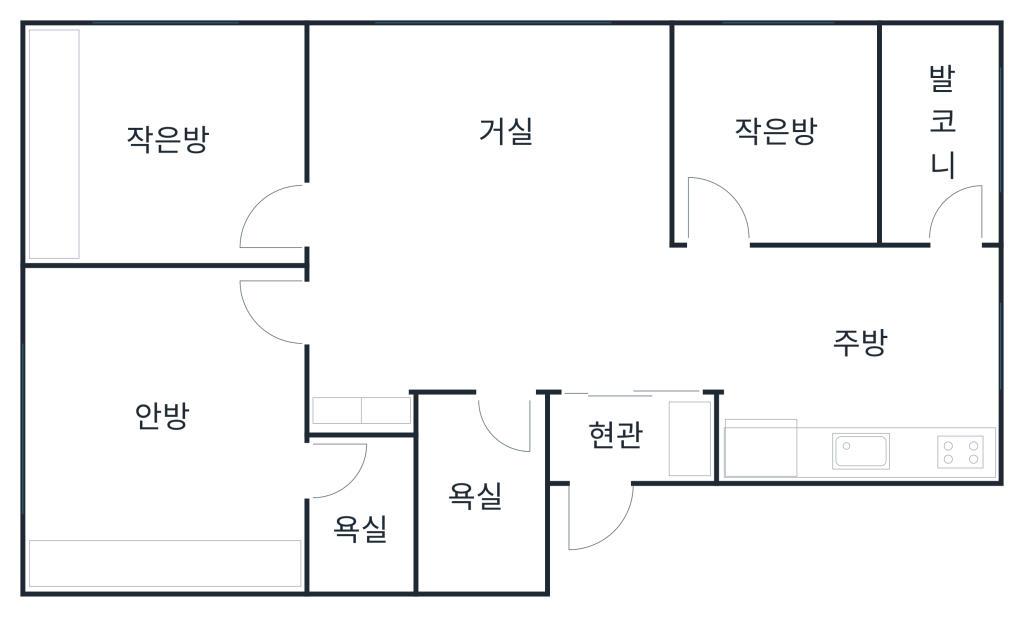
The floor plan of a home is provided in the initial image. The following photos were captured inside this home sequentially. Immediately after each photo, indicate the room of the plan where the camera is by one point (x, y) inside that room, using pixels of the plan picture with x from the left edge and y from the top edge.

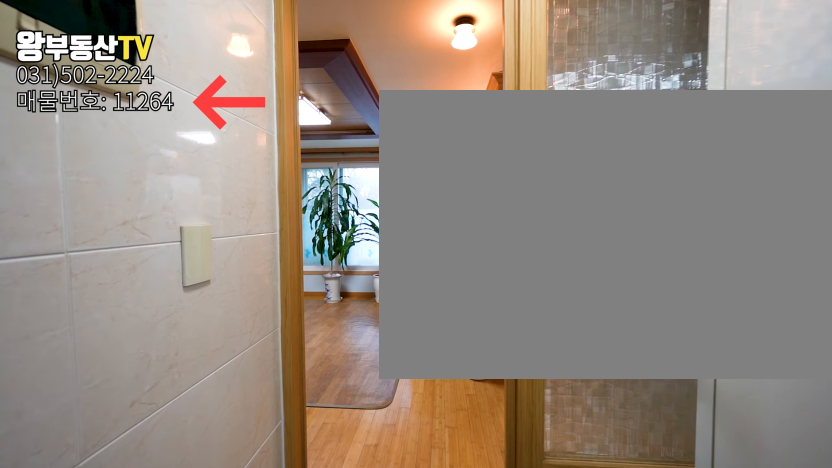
(606, 502)
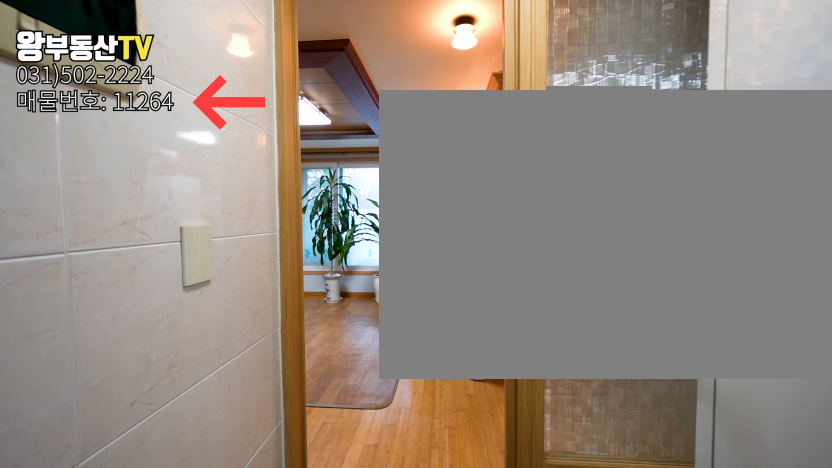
(606, 502)
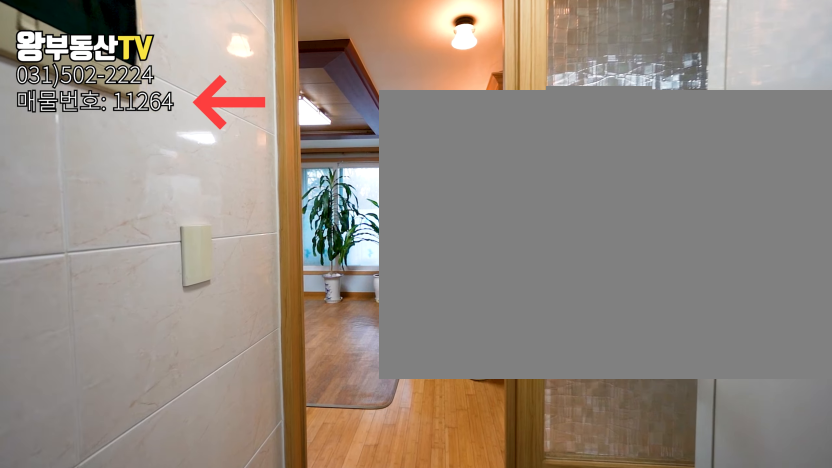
(606, 502)
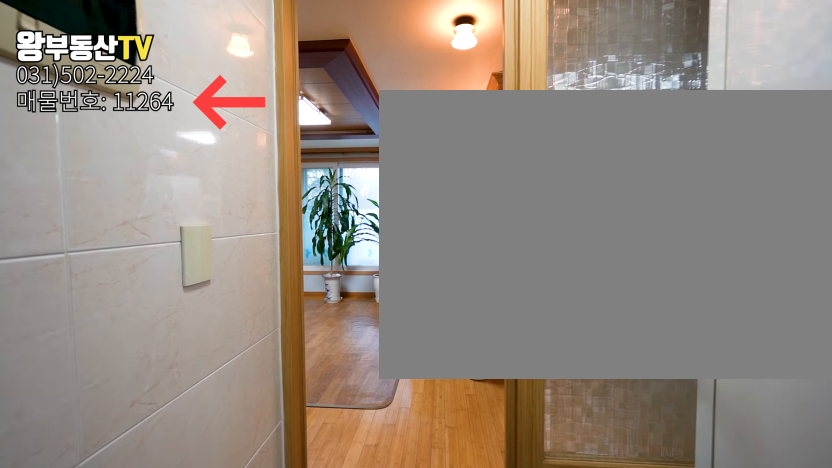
(606, 502)
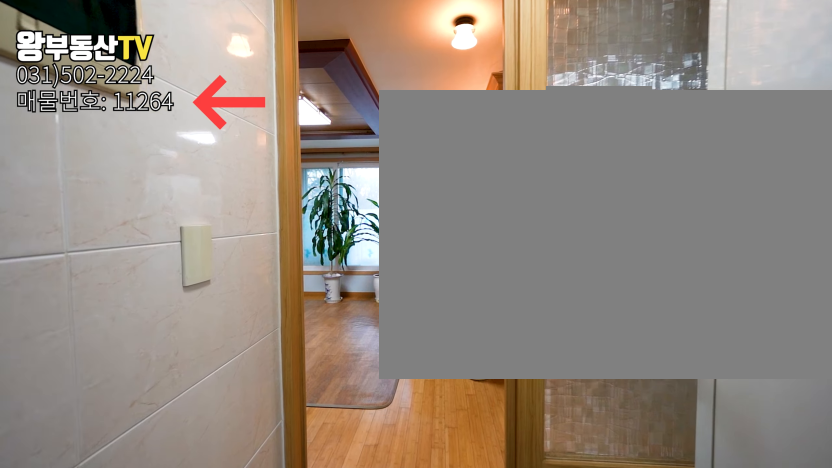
(606, 502)
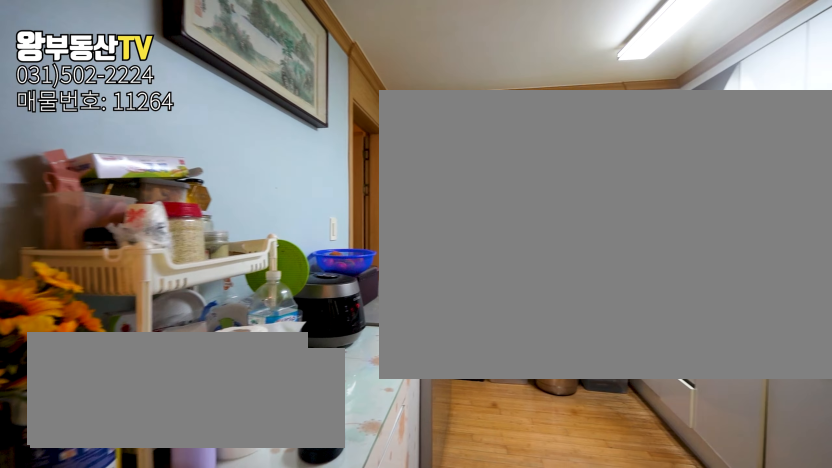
(866, 338)
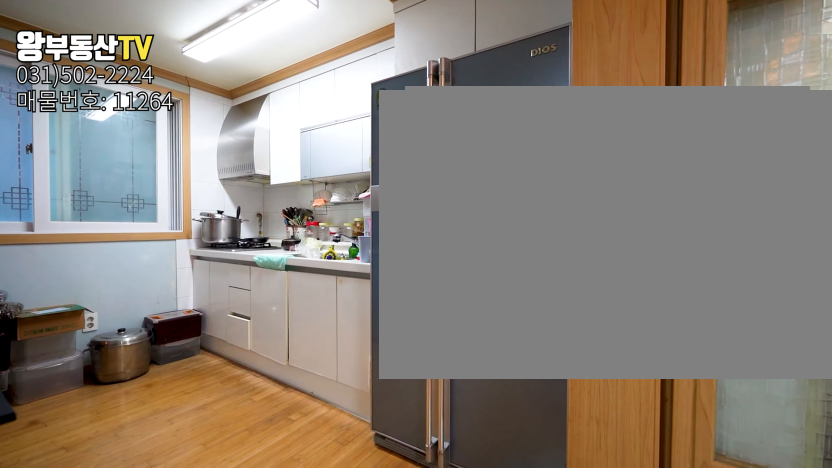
(866, 338)
